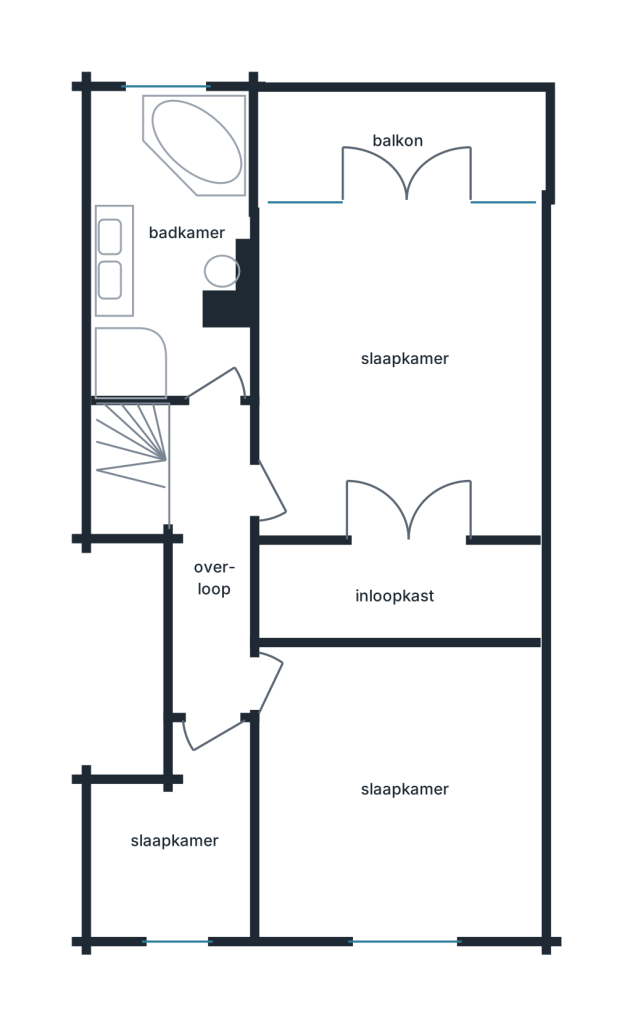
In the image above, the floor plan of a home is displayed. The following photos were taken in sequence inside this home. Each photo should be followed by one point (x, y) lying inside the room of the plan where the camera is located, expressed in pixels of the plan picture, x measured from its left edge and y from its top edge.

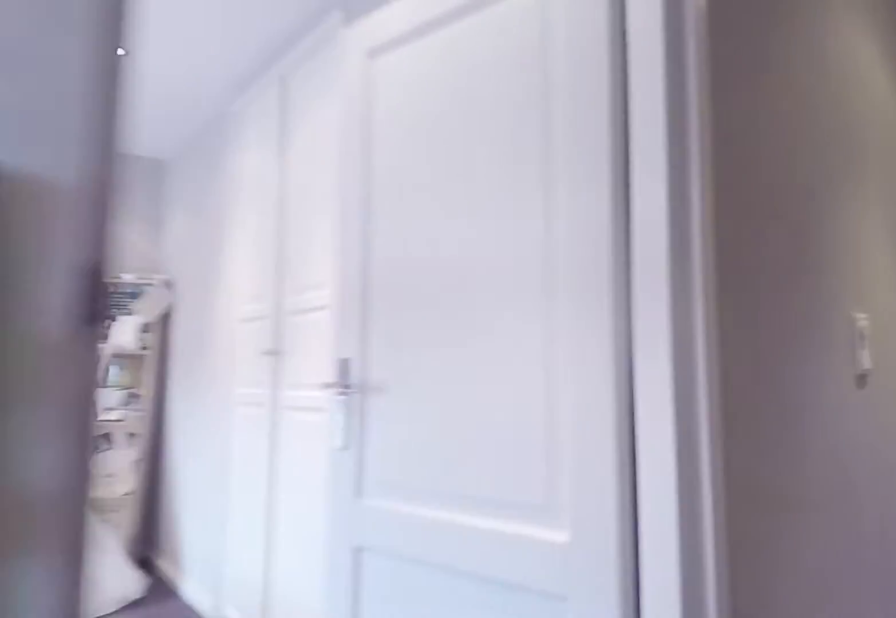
(212, 556)
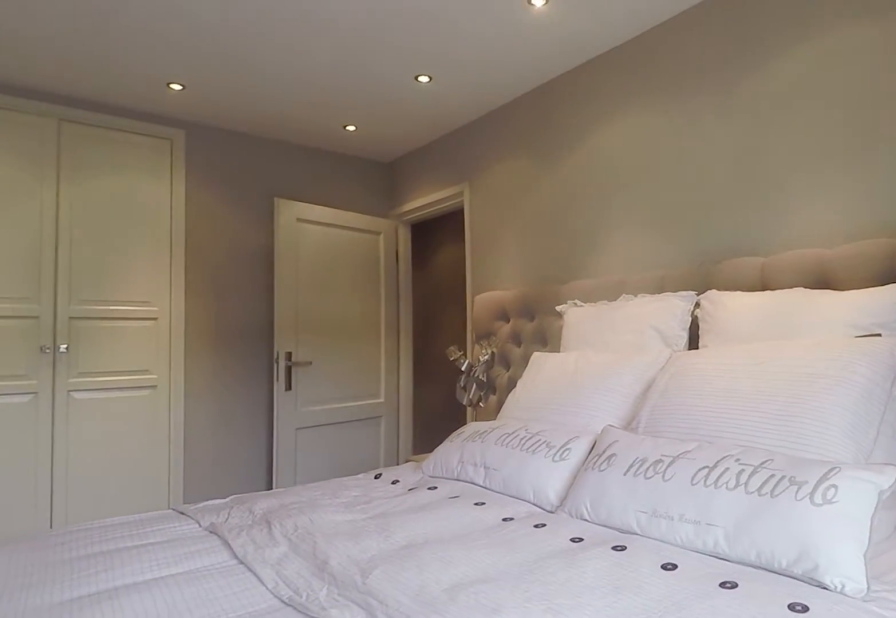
(399, 436)
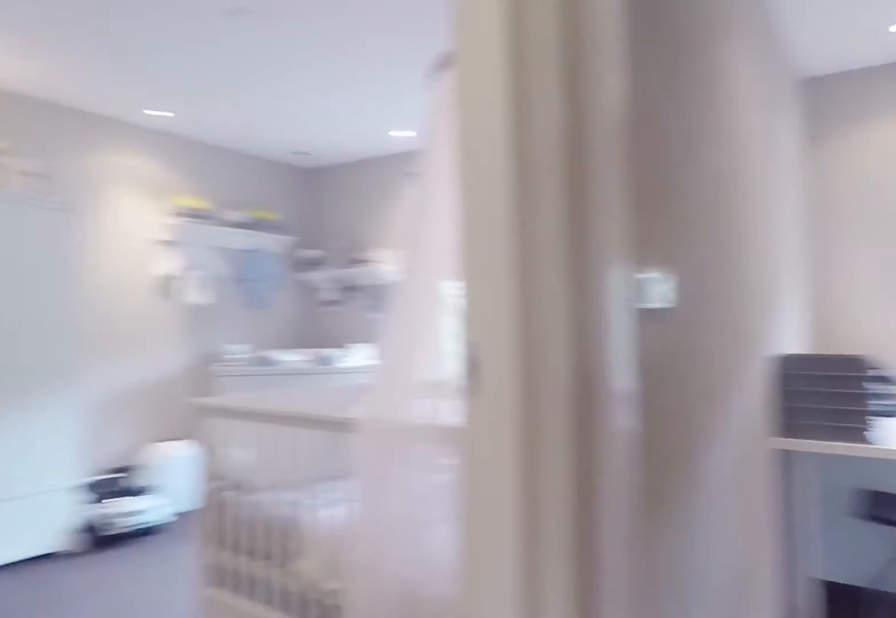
(212, 555)
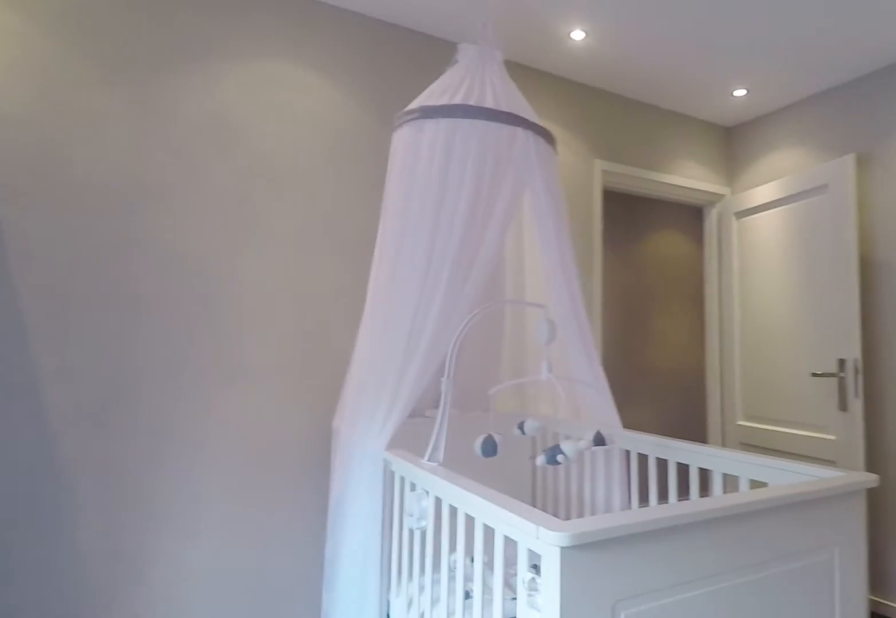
(319, 834)
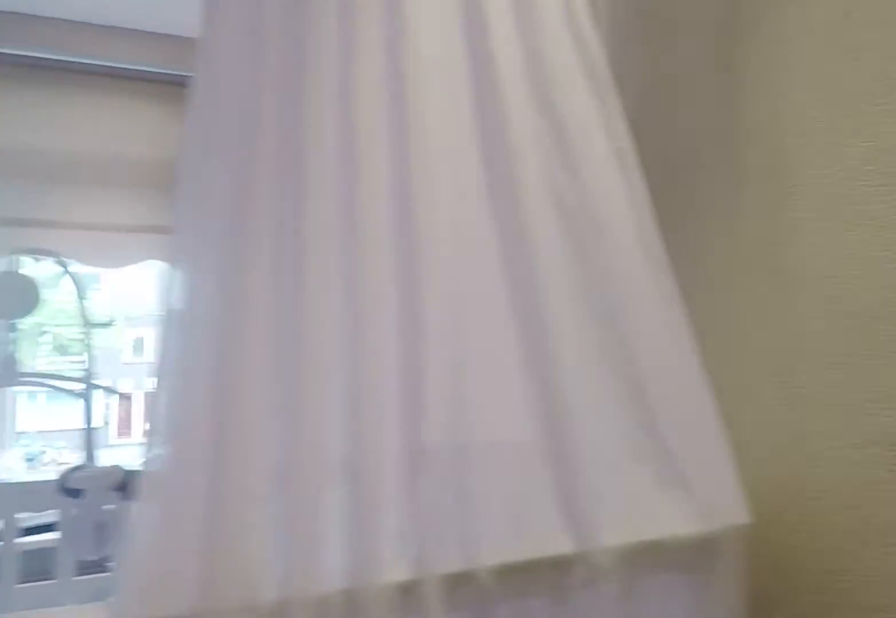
(319, 834)
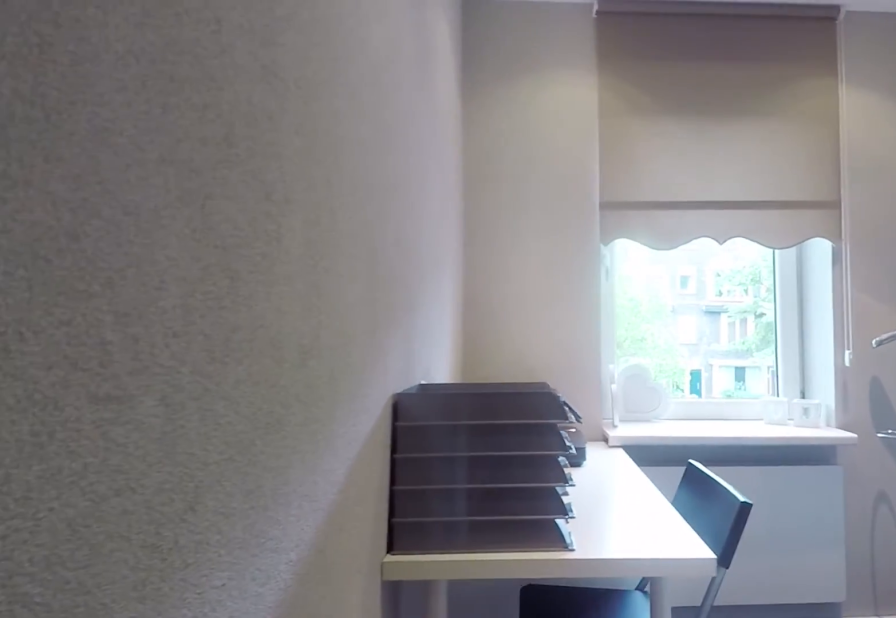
(180, 844)
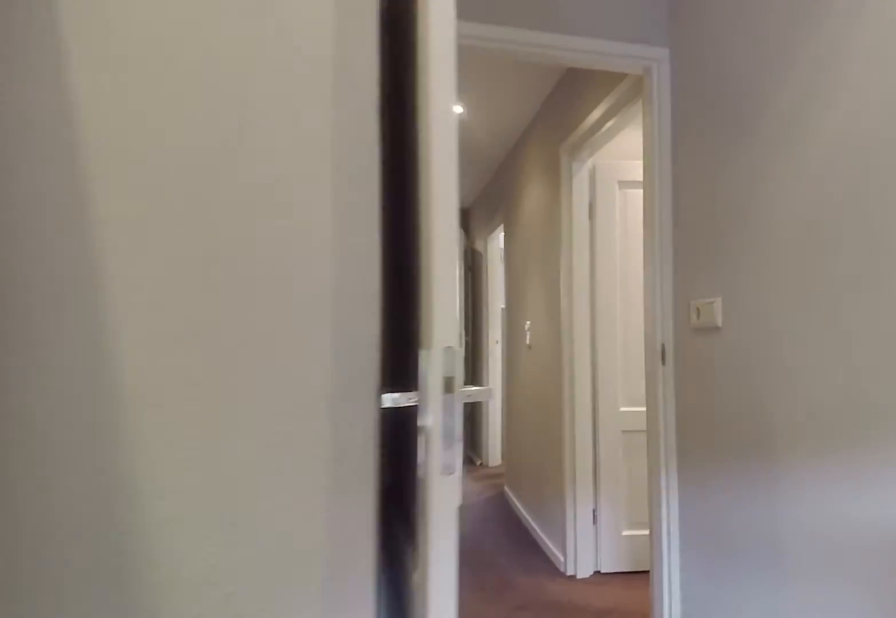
(180, 844)
